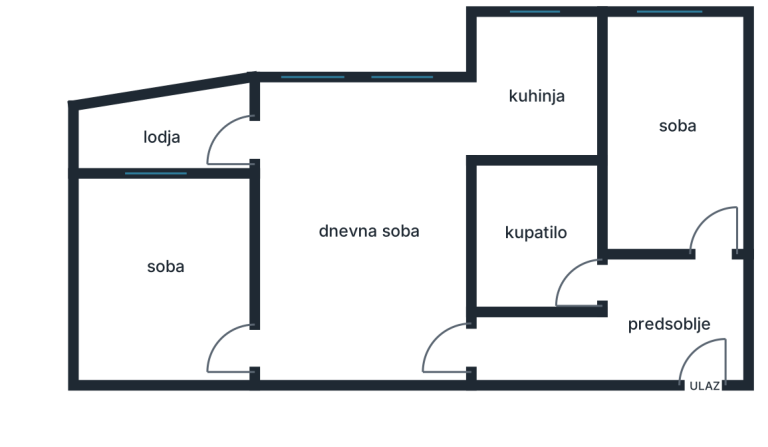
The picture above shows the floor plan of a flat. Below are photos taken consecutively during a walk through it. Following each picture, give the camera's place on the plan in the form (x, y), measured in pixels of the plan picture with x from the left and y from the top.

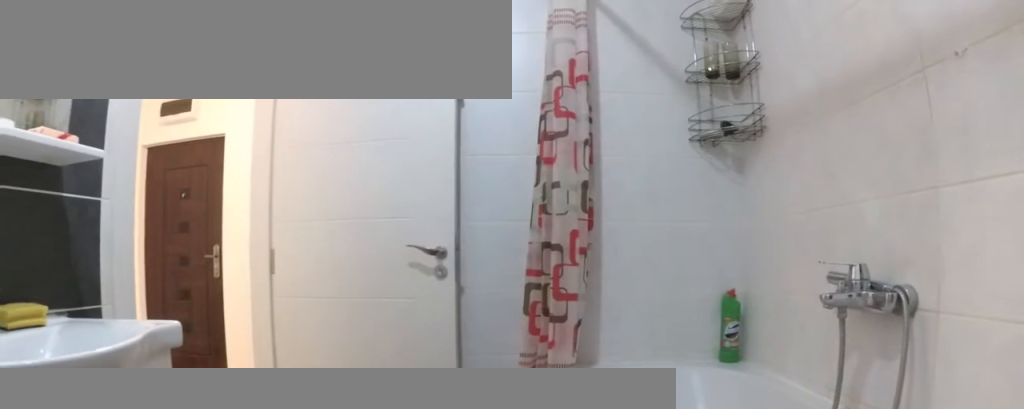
(516, 169)
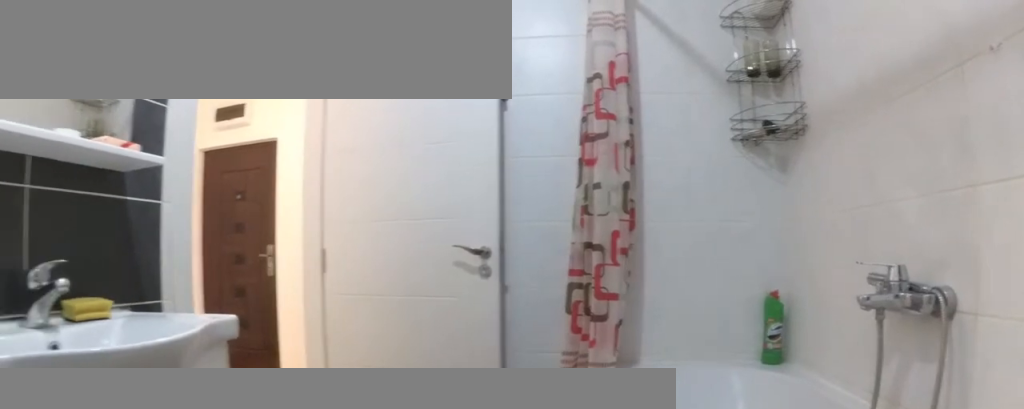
(510, 171)
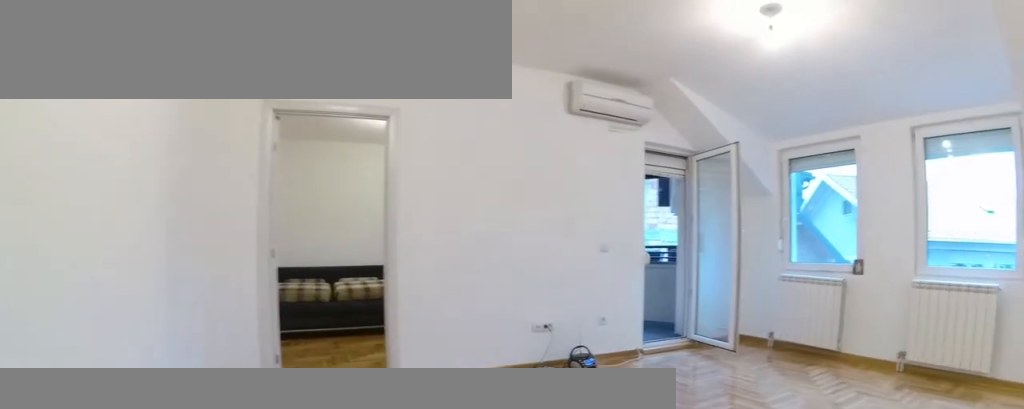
(480, 345)
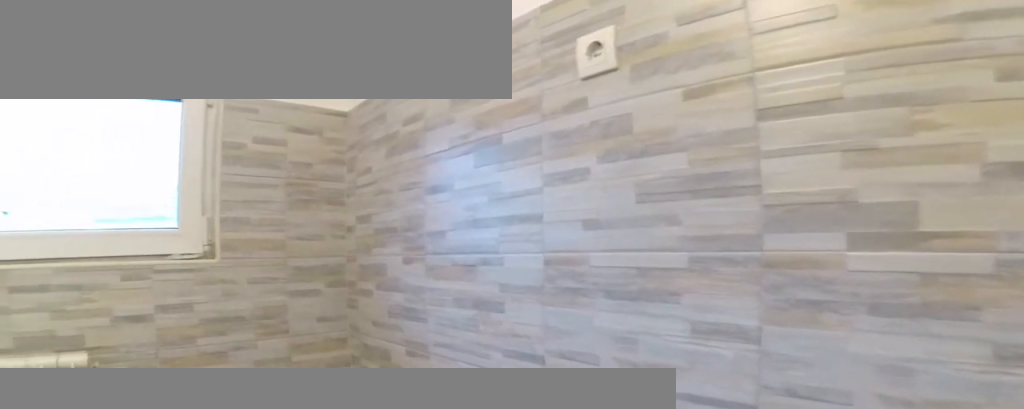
(544, 148)
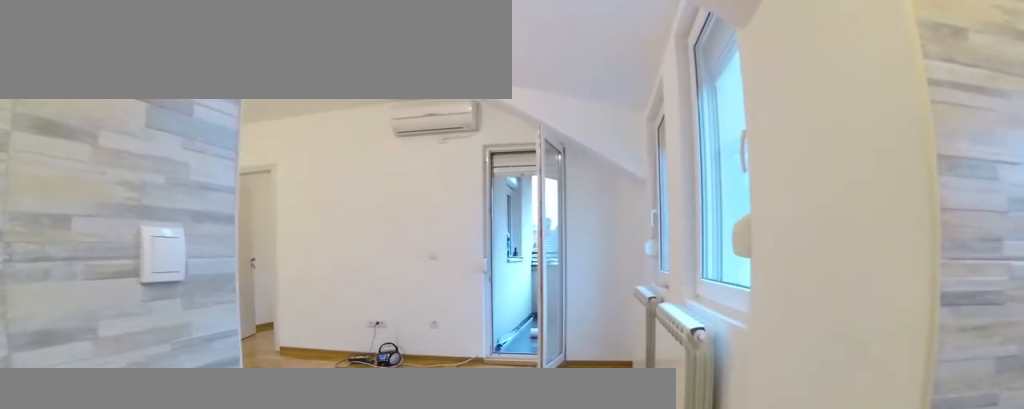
(535, 116)
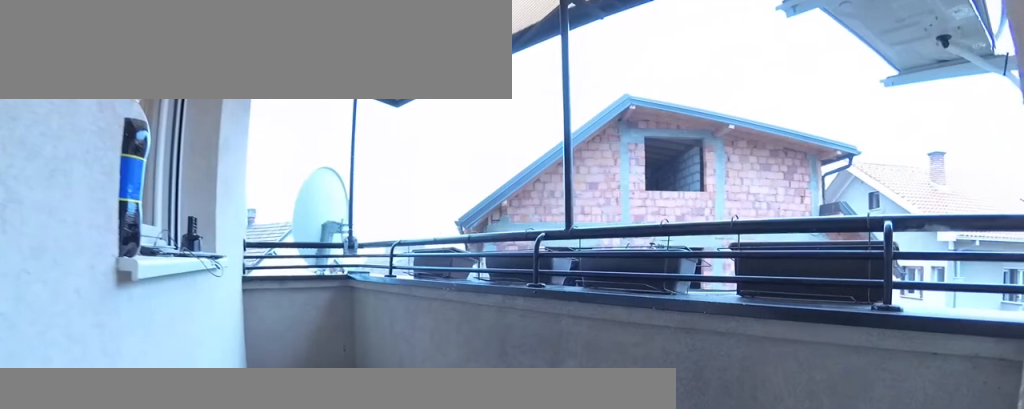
(277, 128)
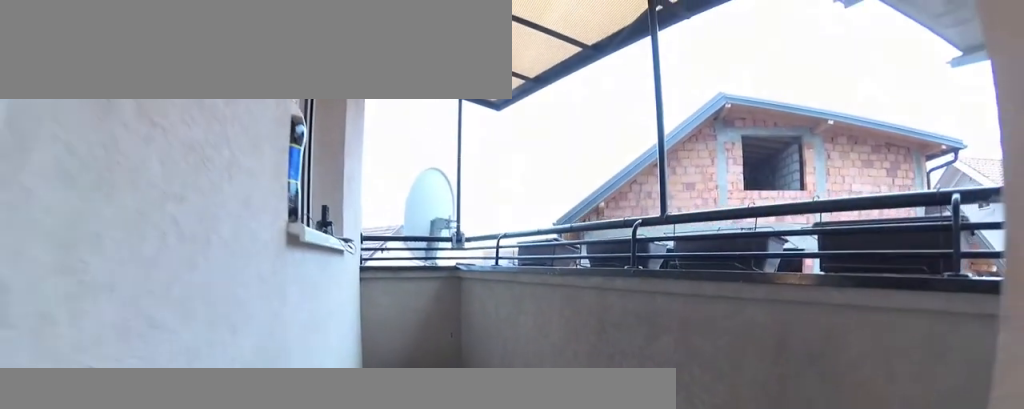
(268, 128)
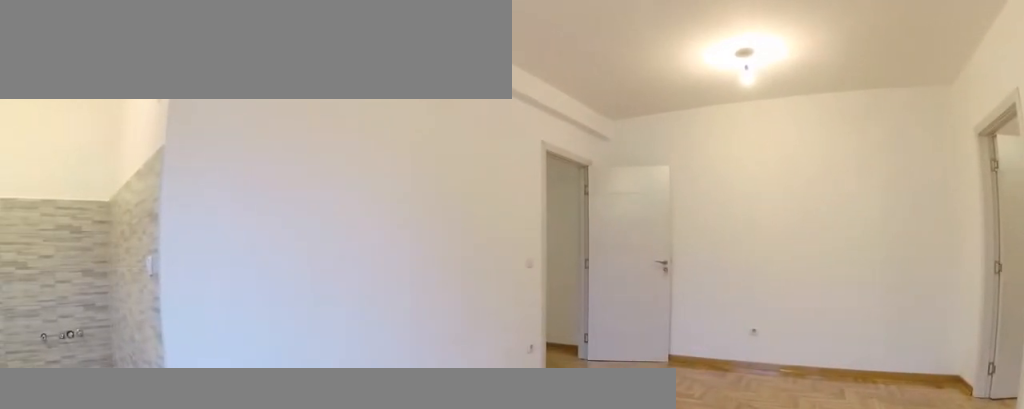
(282, 110)
